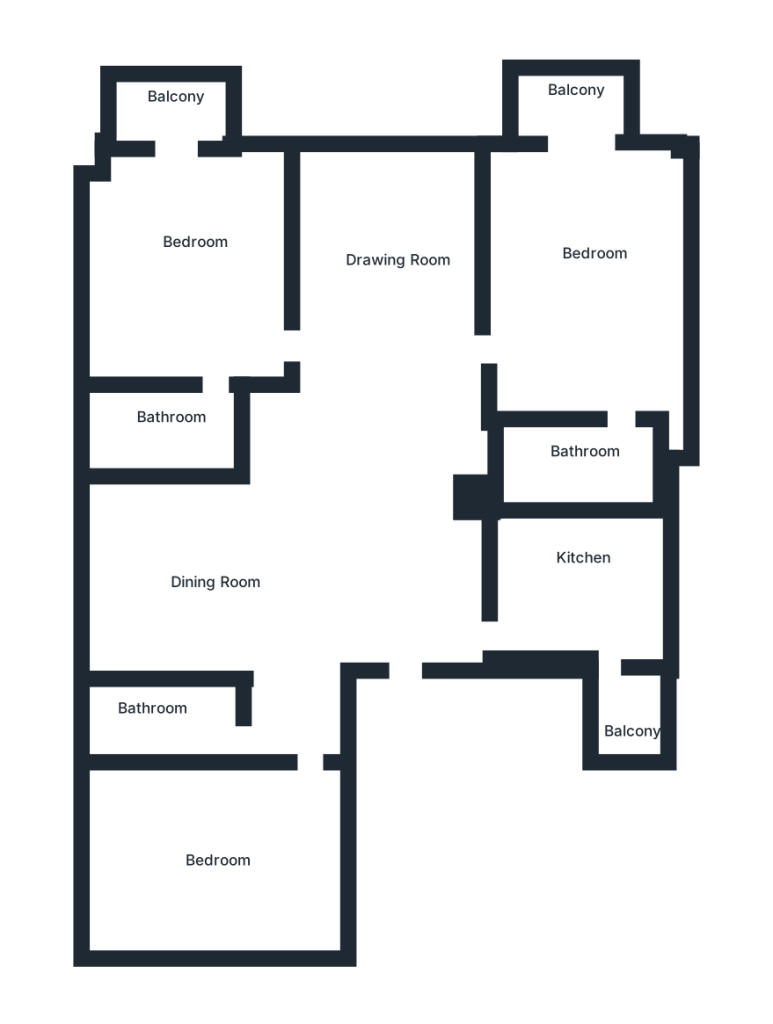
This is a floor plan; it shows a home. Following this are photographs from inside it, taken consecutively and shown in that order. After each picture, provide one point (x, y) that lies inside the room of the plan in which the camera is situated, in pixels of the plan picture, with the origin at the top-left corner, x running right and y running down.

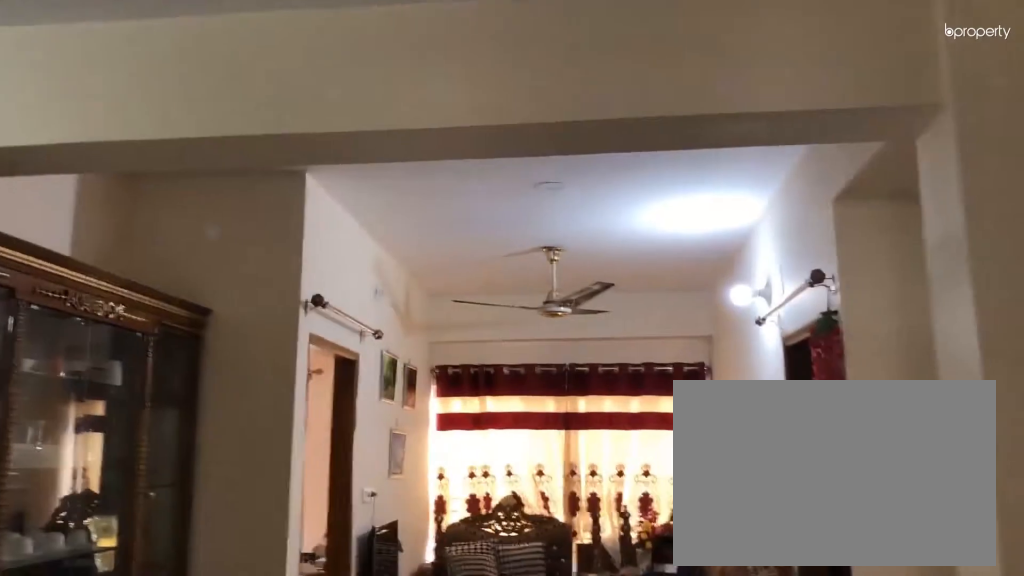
(212, 585)
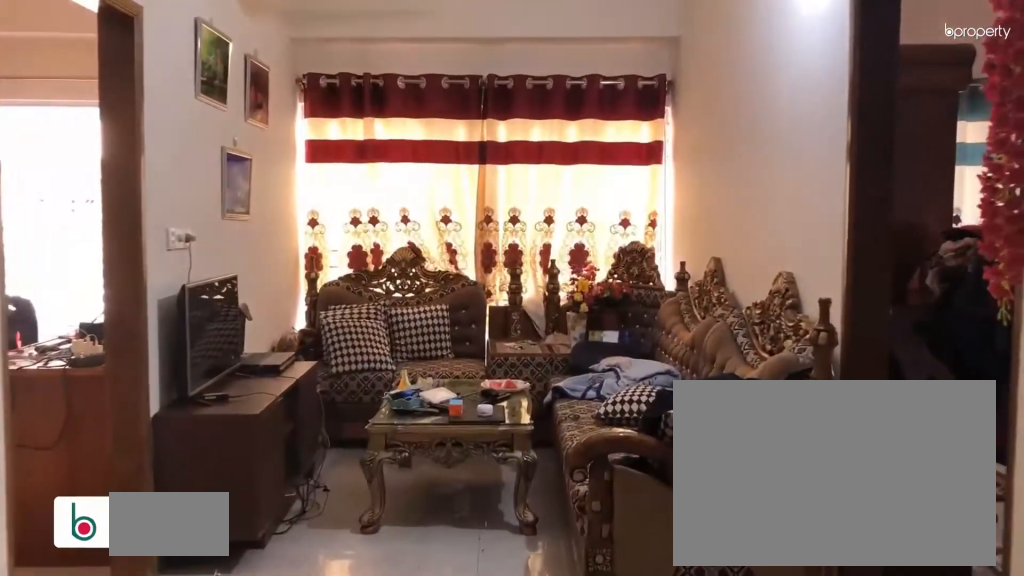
(389, 248)
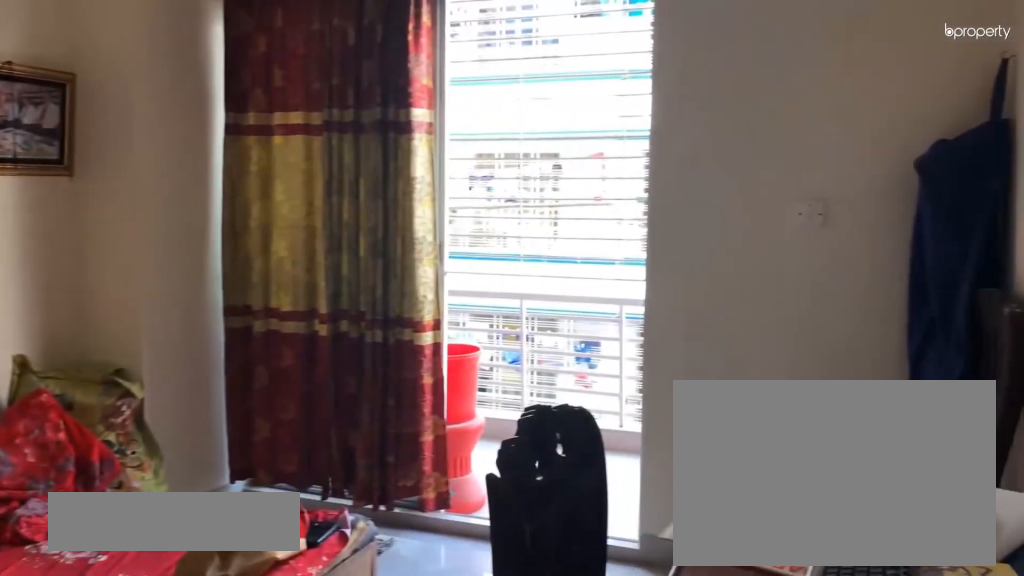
(199, 247)
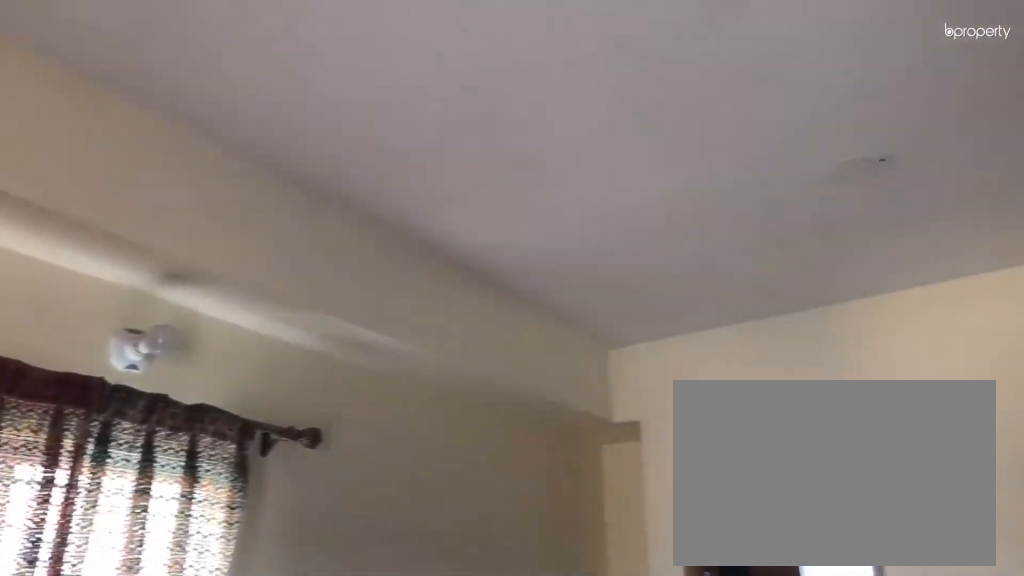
(613, 303)
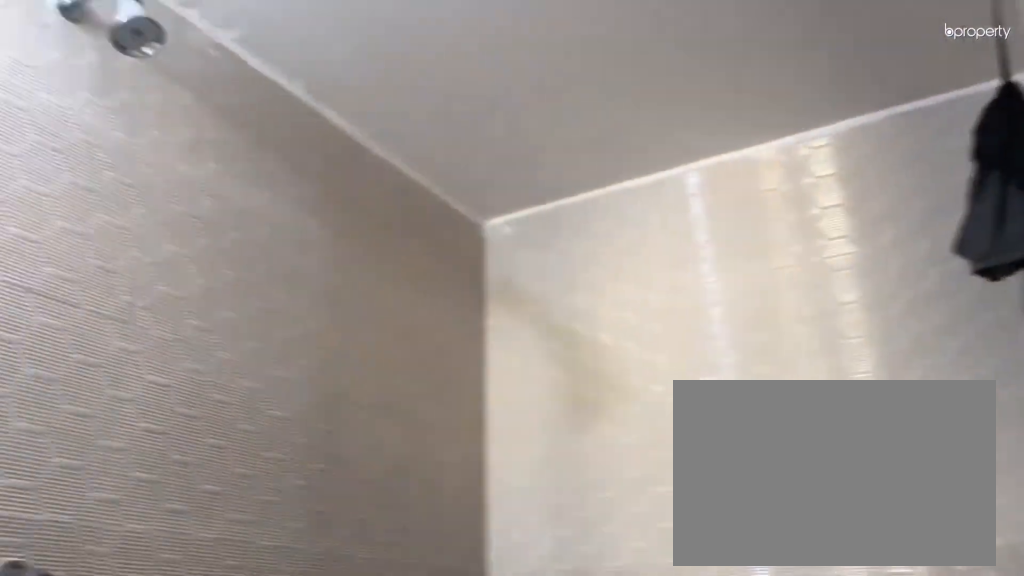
(595, 472)
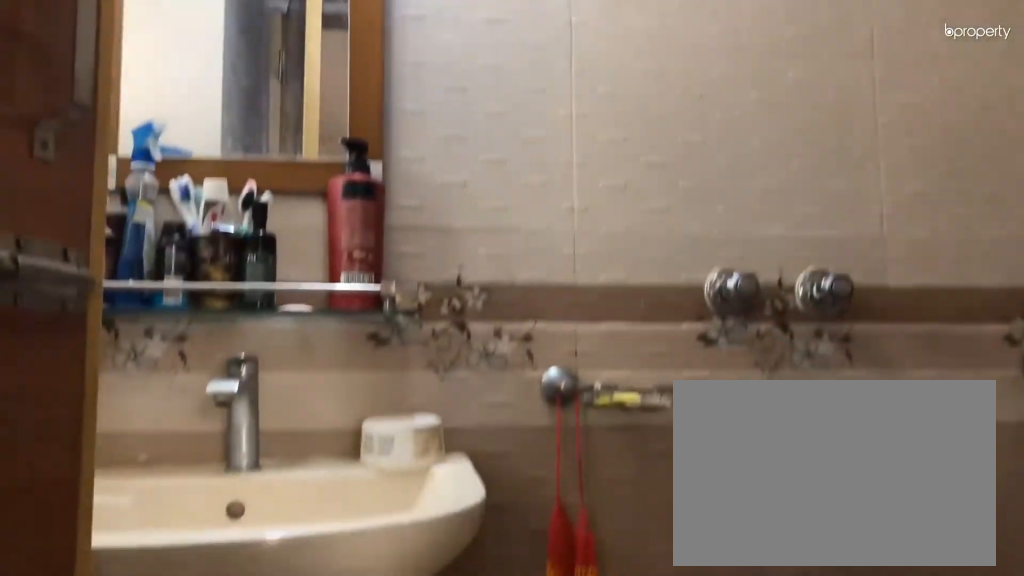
(595, 472)
